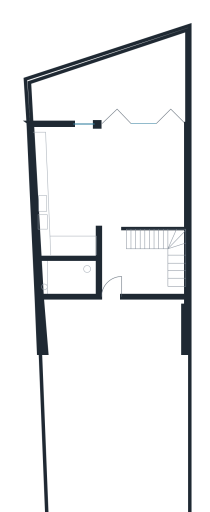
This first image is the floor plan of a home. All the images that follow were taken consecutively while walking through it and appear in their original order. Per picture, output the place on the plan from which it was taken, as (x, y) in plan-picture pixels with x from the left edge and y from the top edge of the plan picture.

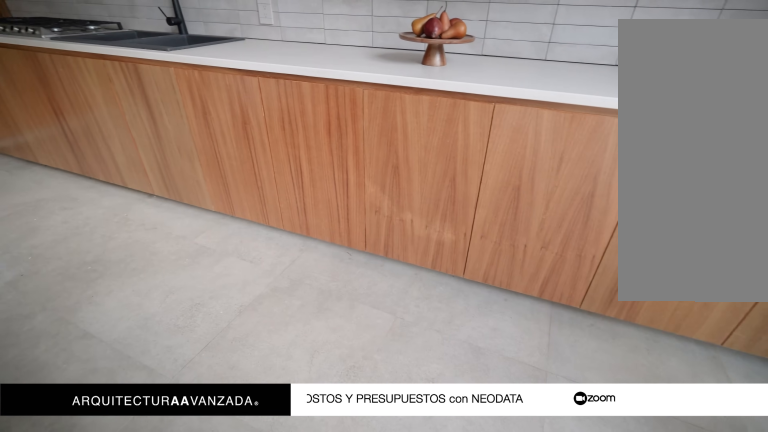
(74, 155)
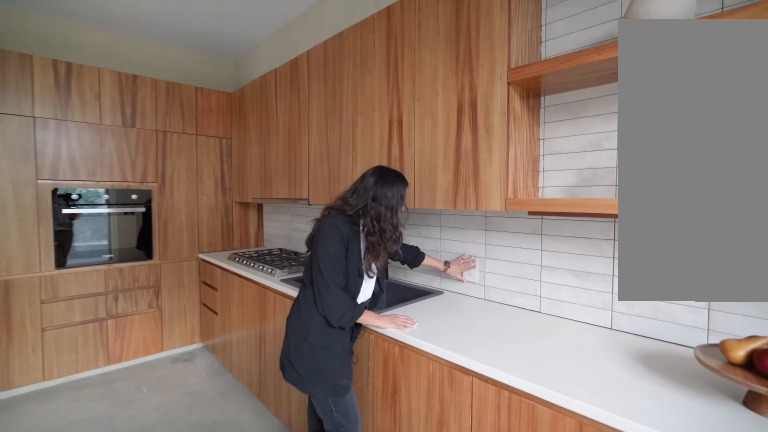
(61, 148)
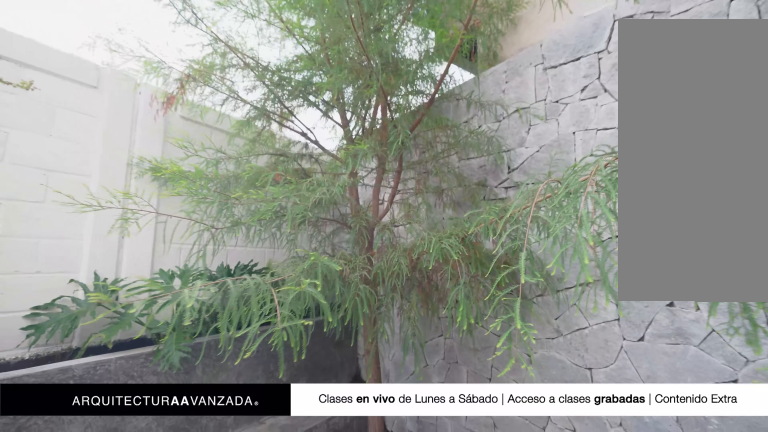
(155, 83)
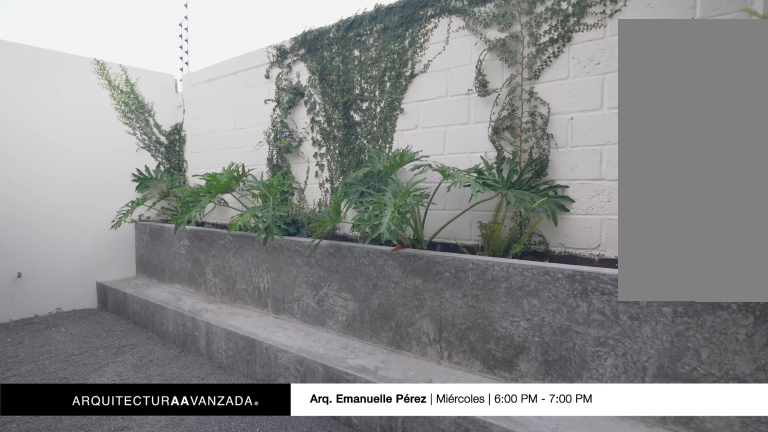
(160, 103)
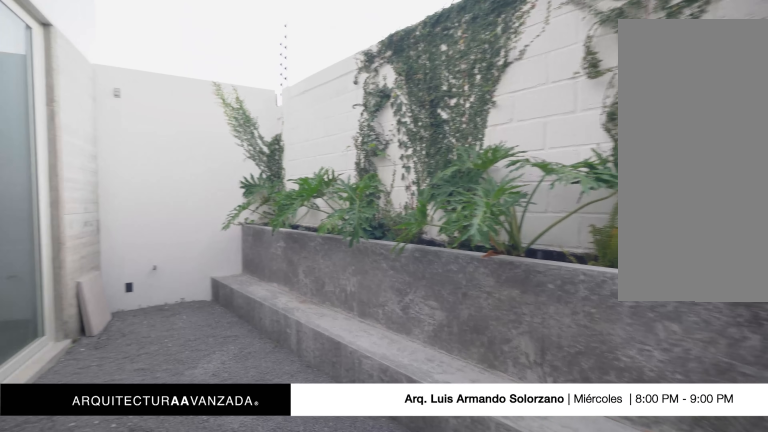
(160, 103)
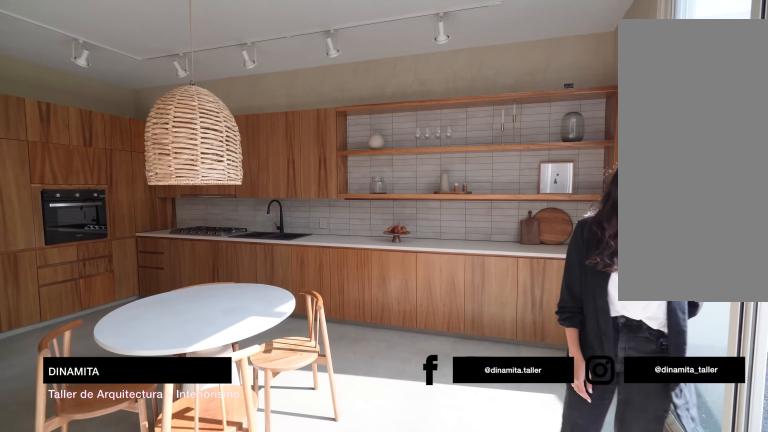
(118, 159)
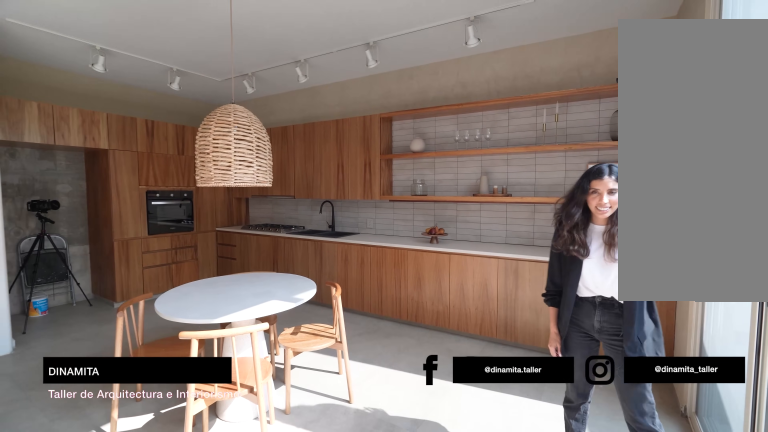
(118, 159)
